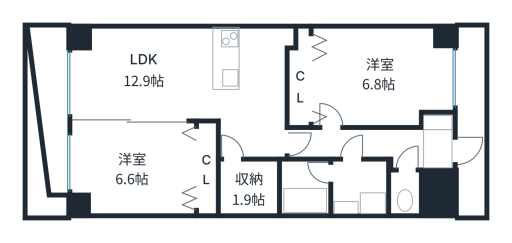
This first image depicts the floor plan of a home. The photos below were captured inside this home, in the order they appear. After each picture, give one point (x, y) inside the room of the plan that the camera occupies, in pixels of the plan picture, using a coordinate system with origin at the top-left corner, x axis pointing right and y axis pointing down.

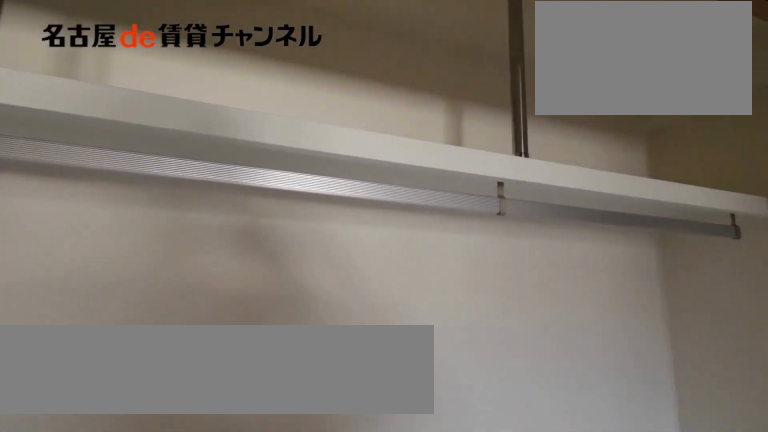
(206, 168)
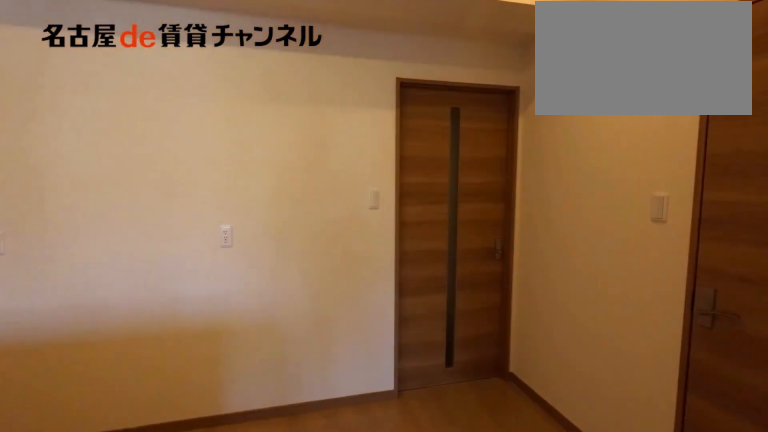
(188, 81)
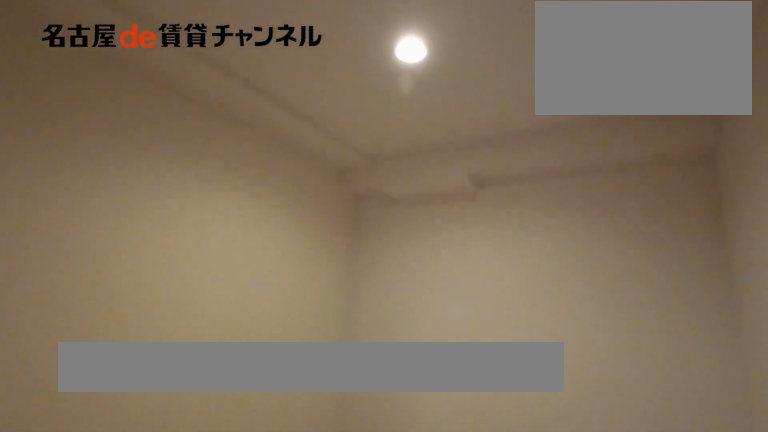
(248, 187)
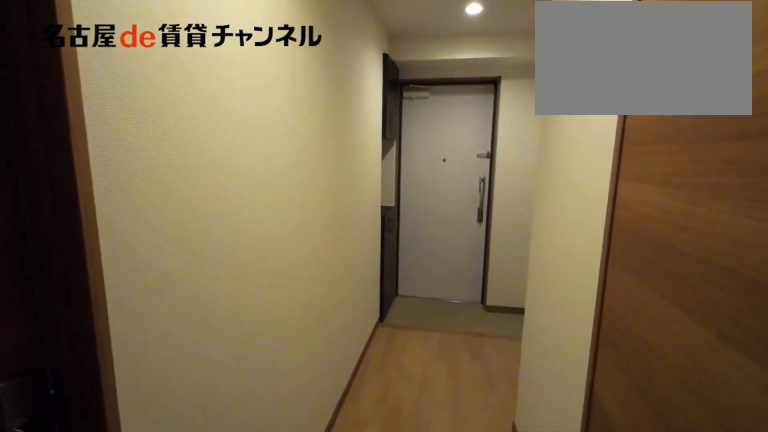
(359, 144)
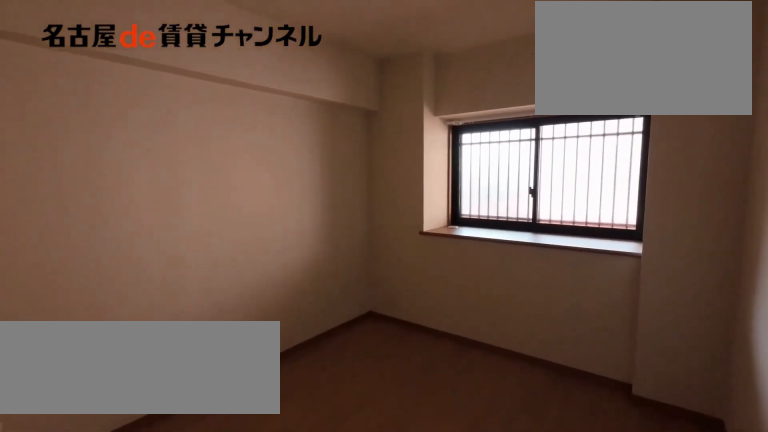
(379, 75)
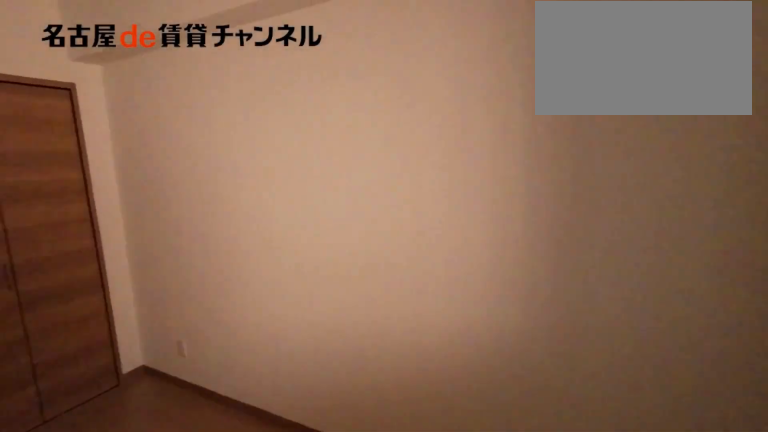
(379, 75)
